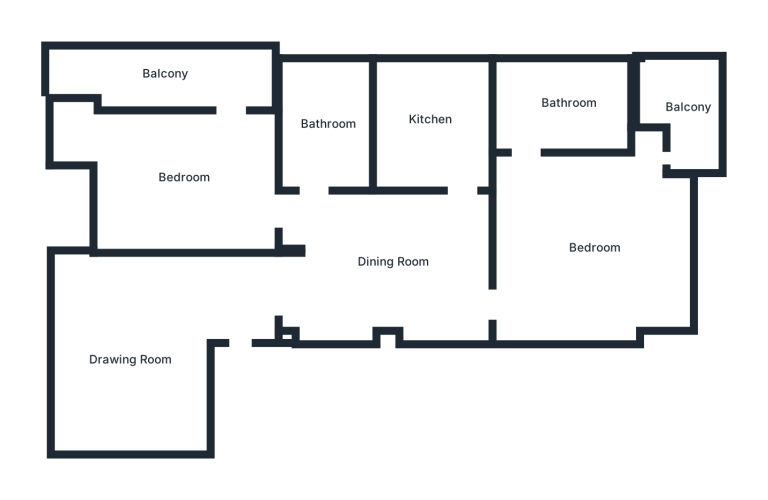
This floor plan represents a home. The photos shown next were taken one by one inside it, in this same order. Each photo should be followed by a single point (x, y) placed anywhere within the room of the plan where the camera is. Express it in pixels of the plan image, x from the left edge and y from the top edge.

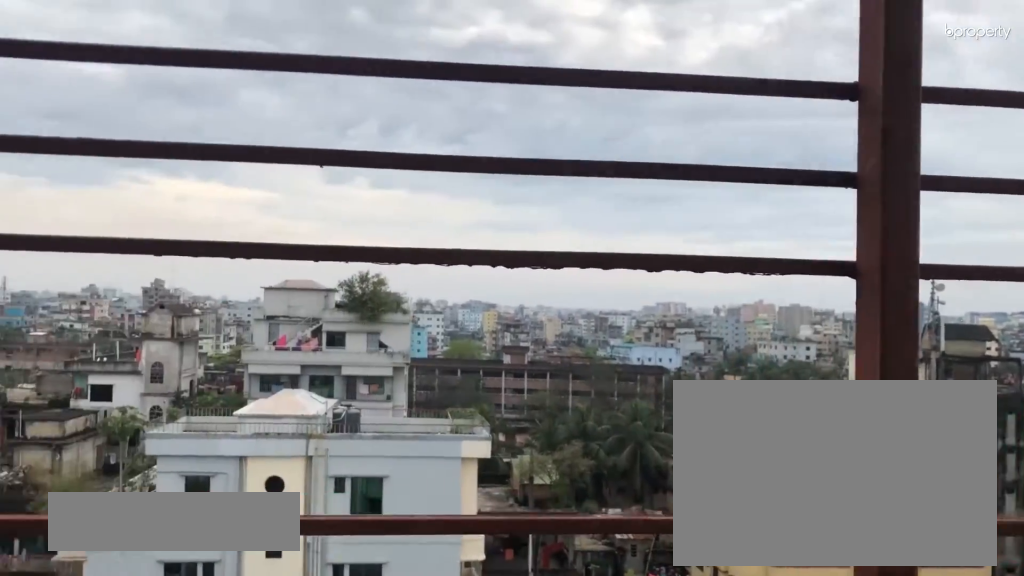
(689, 107)
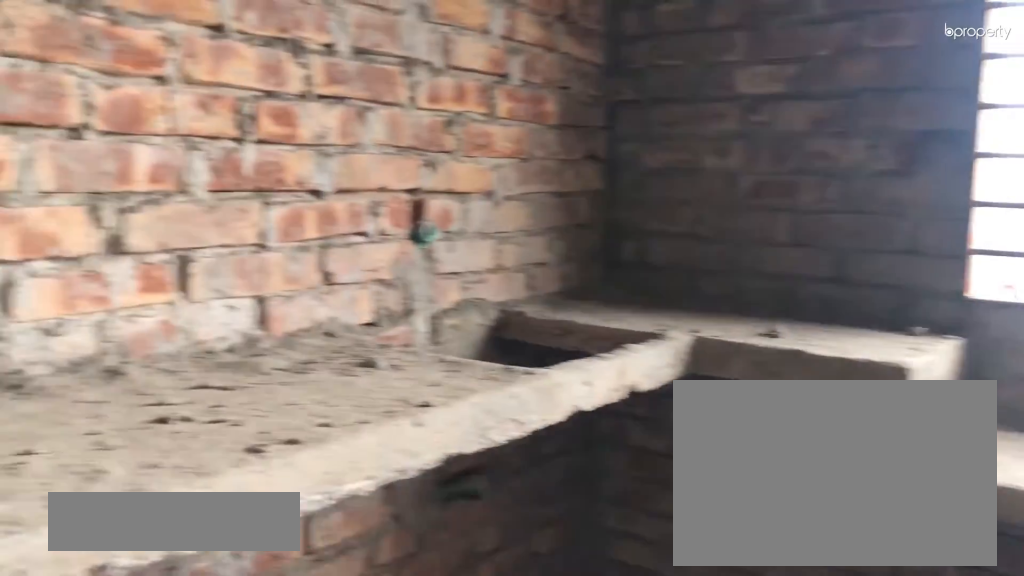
(429, 117)
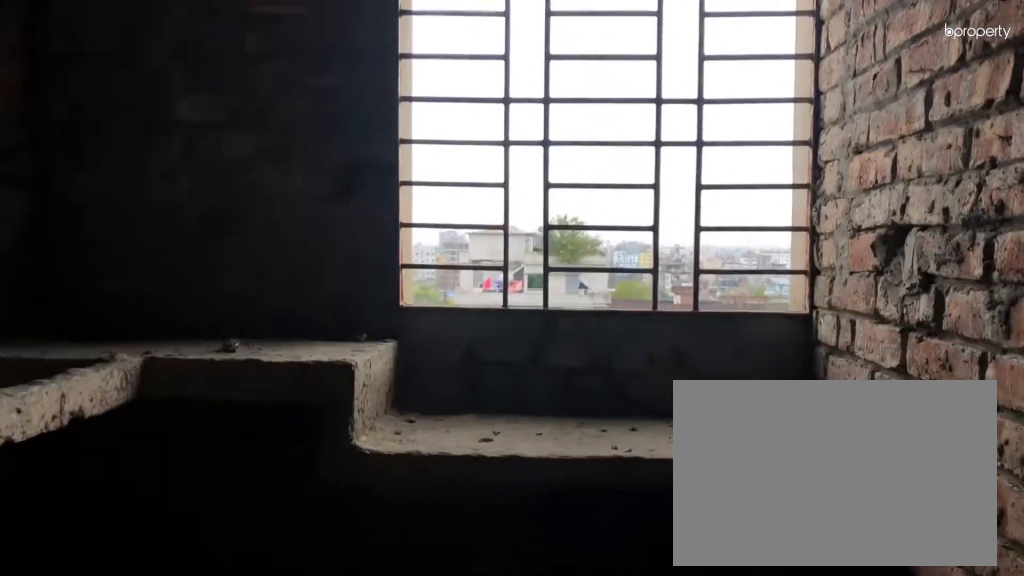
(429, 117)
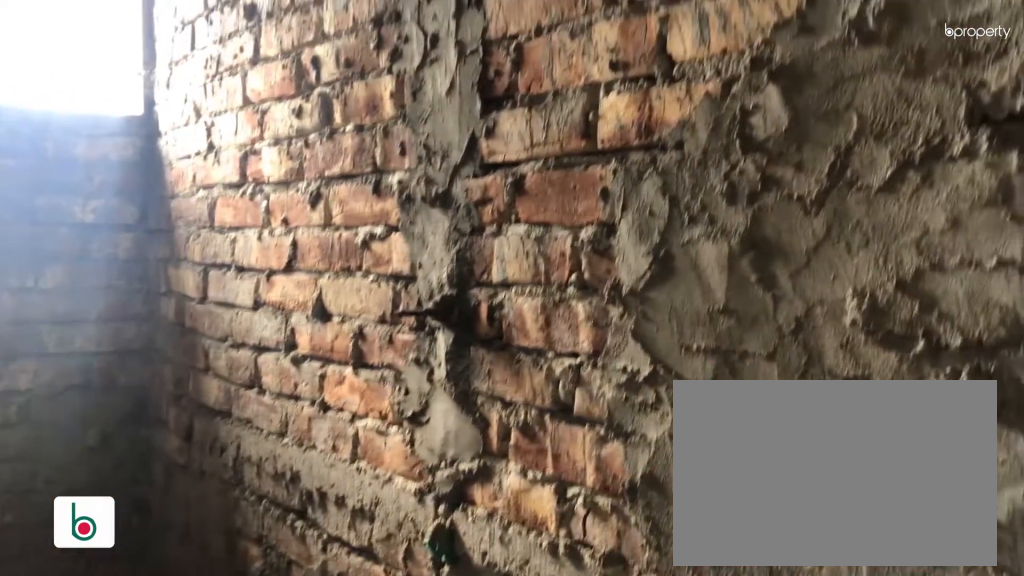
(322, 124)
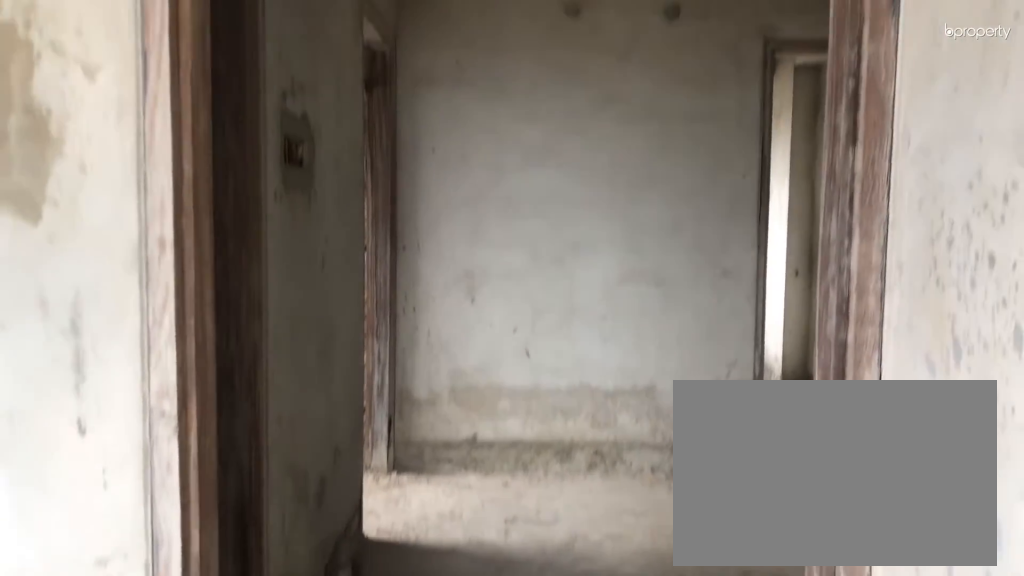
(182, 178)
